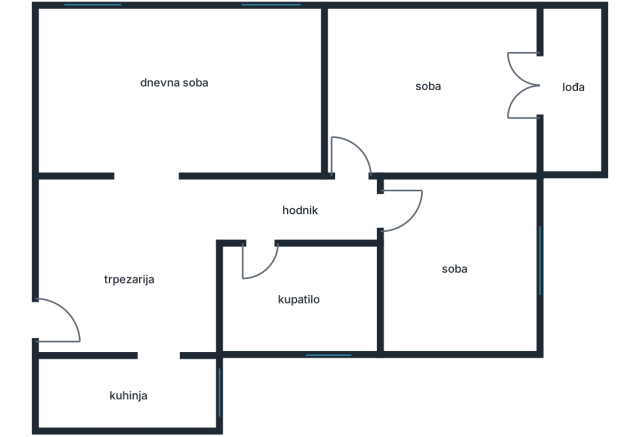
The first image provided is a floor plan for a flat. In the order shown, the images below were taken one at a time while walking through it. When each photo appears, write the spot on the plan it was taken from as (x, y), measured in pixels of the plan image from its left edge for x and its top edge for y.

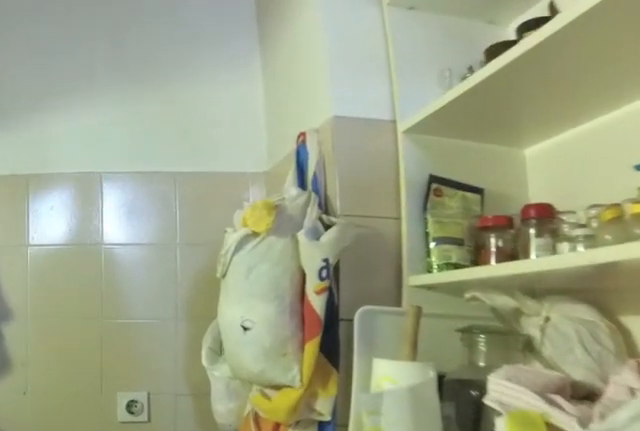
(114, 386)
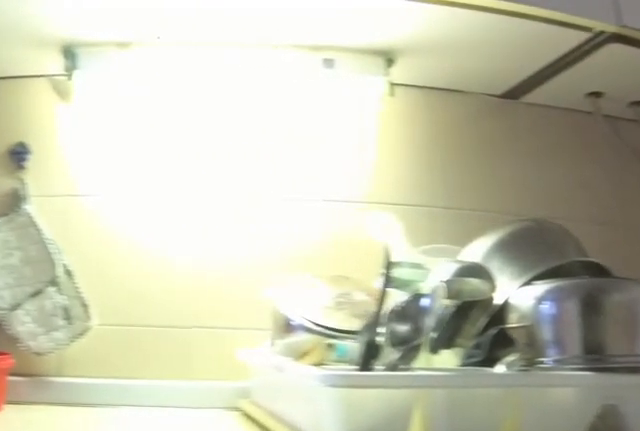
(69, 371)
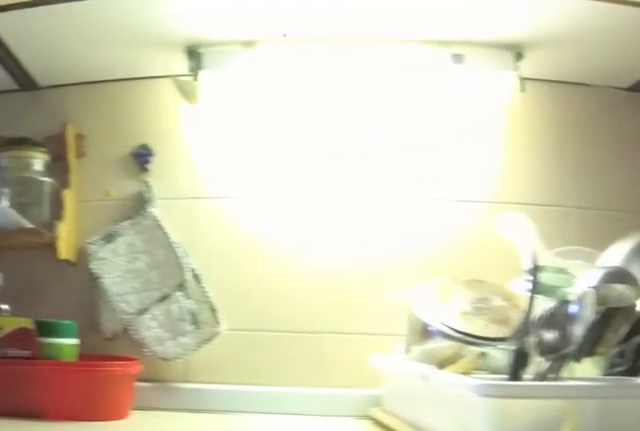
(66, 372)
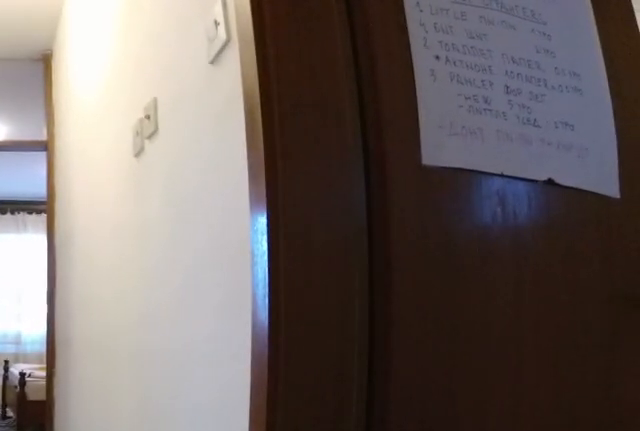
(201, 211)
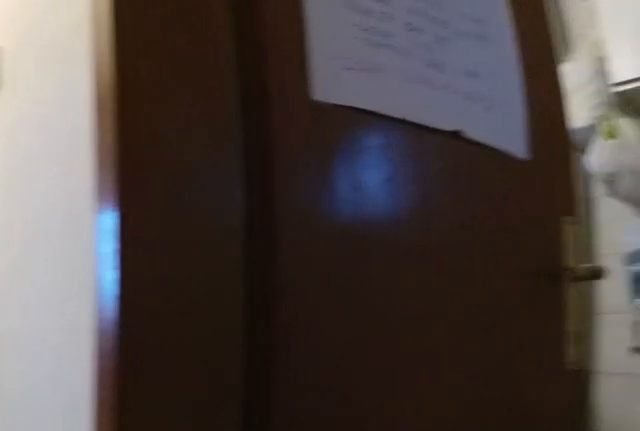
(224, 211)
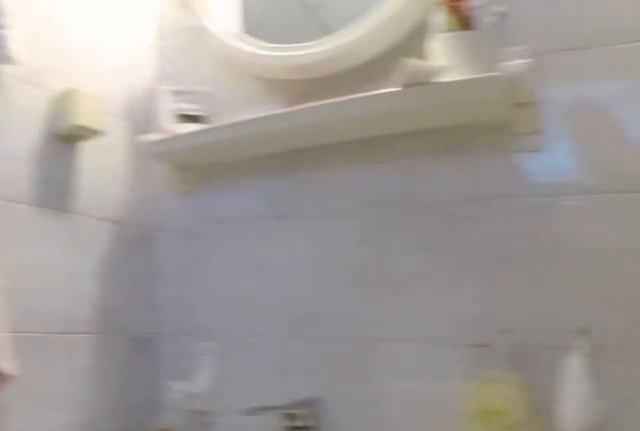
(328, 317)
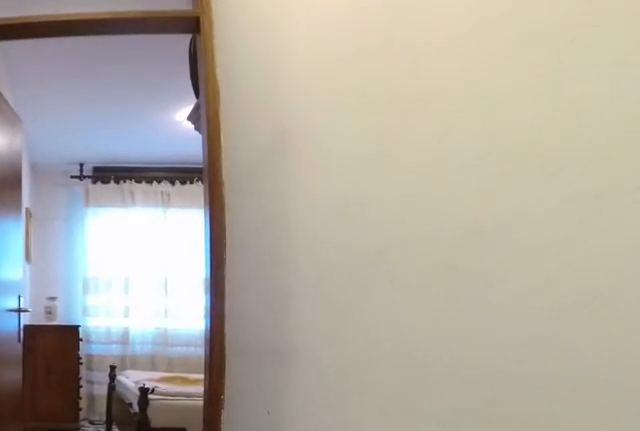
(279, 215)
